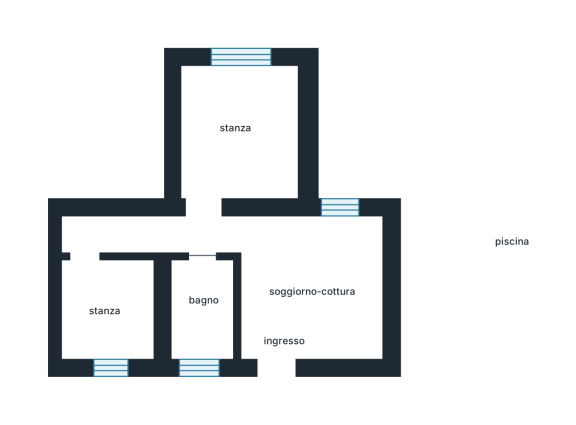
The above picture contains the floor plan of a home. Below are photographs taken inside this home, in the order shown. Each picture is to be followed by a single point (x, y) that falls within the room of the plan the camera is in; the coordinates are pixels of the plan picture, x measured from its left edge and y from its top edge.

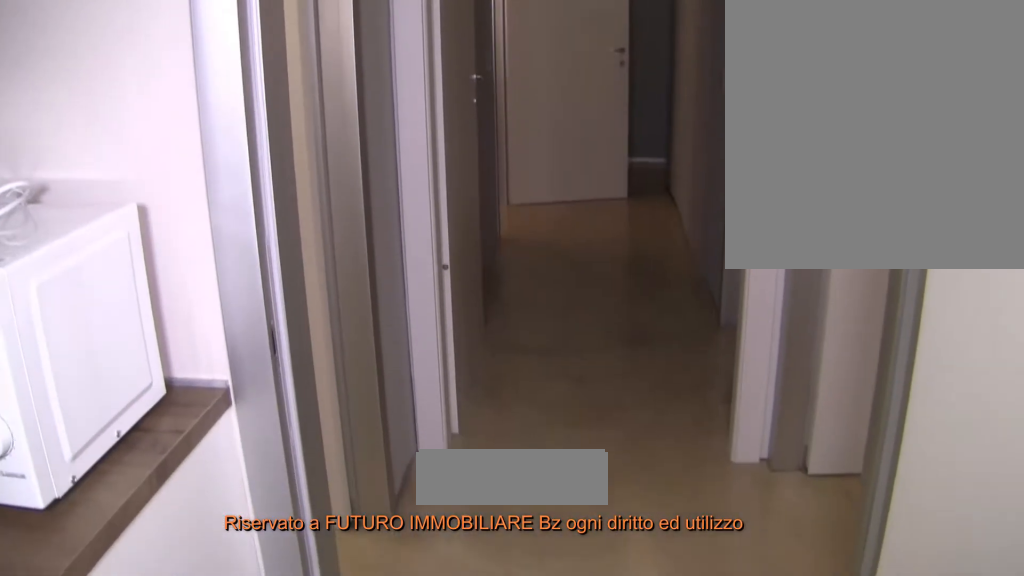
(167, 234)
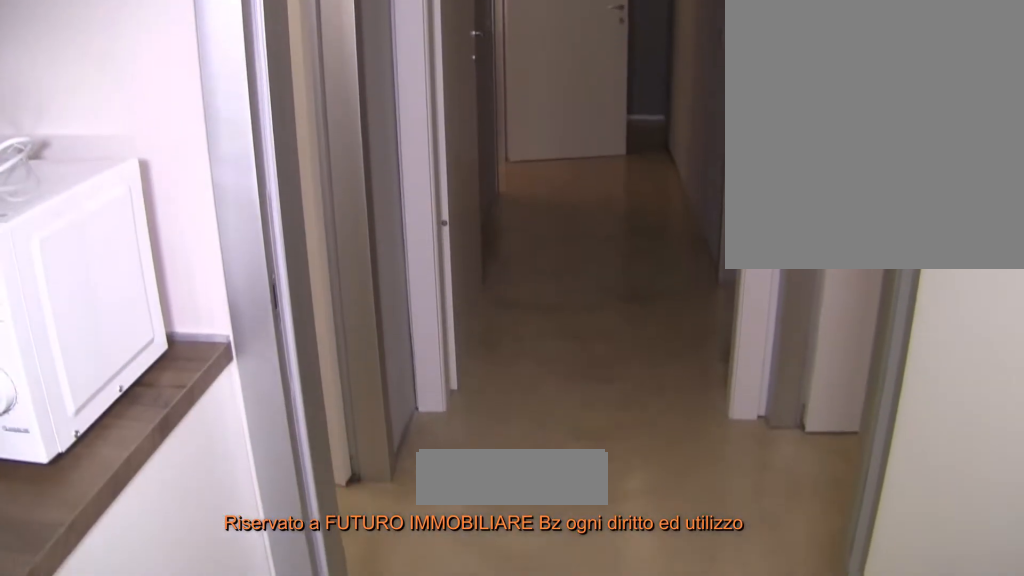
(167, 234)
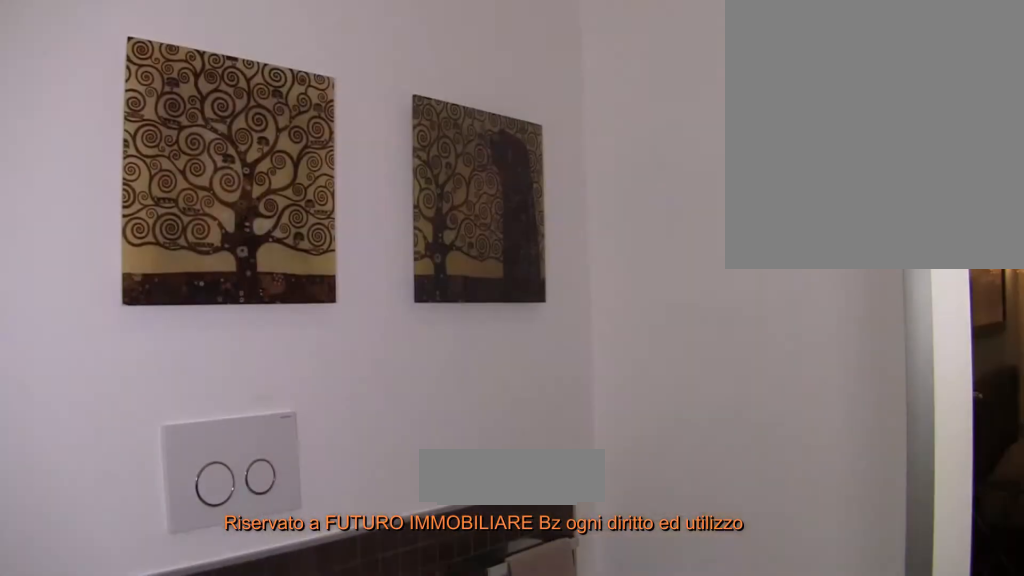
(201, 308)
